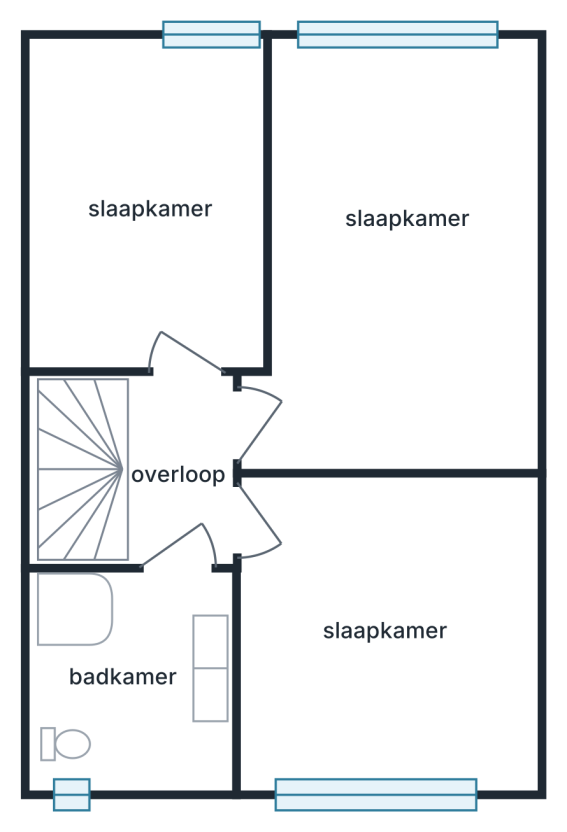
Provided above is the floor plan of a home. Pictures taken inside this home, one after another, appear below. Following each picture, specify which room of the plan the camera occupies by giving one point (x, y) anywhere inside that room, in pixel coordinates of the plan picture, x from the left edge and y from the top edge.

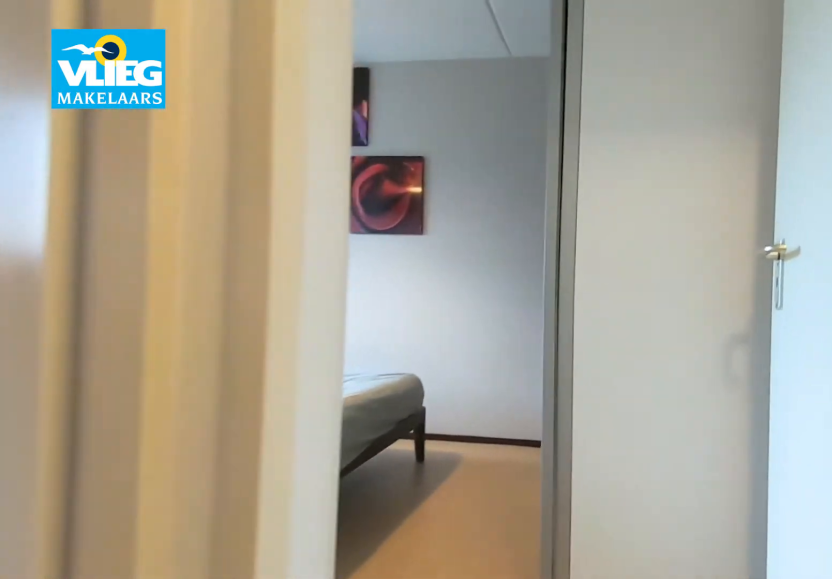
(178, 478)
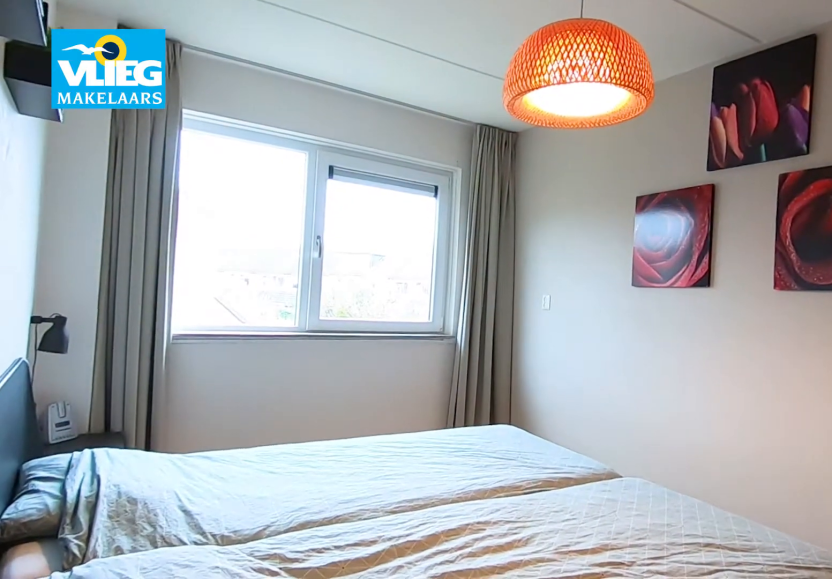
(394, 191)
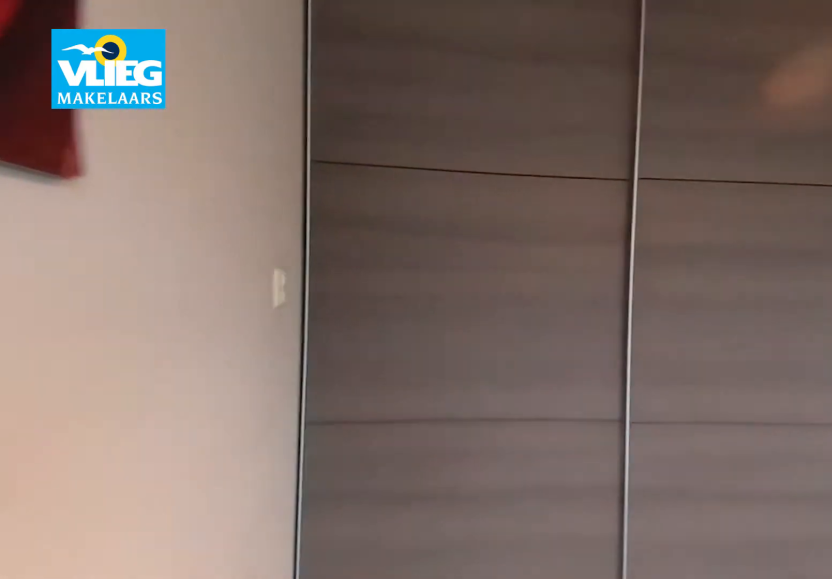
(394, 191)
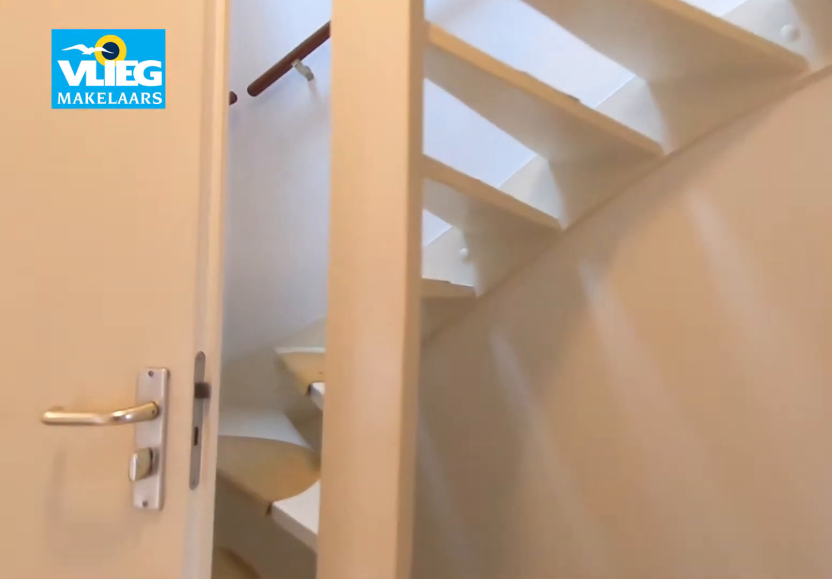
(177, 478)
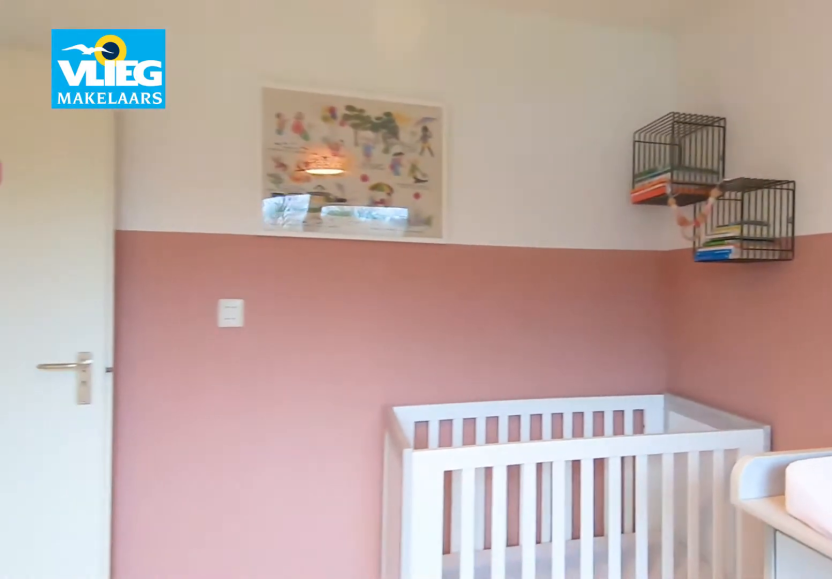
(384, 629)
